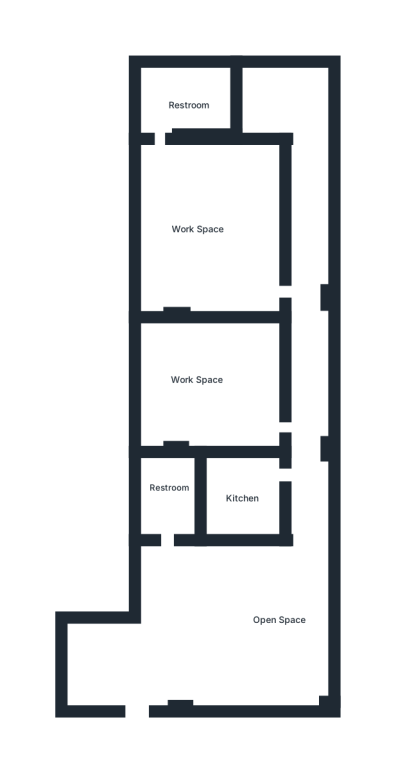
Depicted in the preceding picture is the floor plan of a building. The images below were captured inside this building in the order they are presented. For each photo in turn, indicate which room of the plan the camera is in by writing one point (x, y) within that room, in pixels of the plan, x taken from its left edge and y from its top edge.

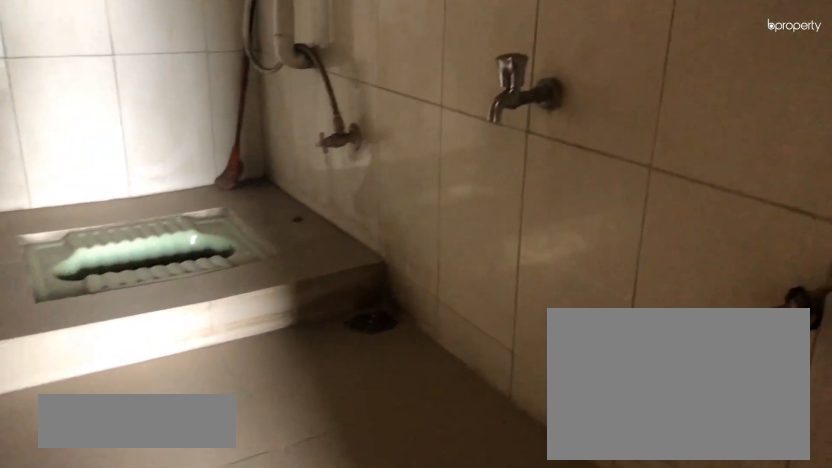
(172, 499)
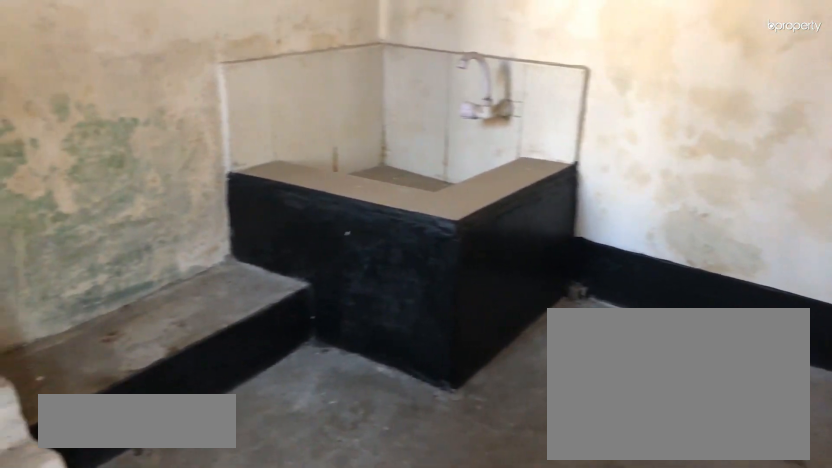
(241, 494)
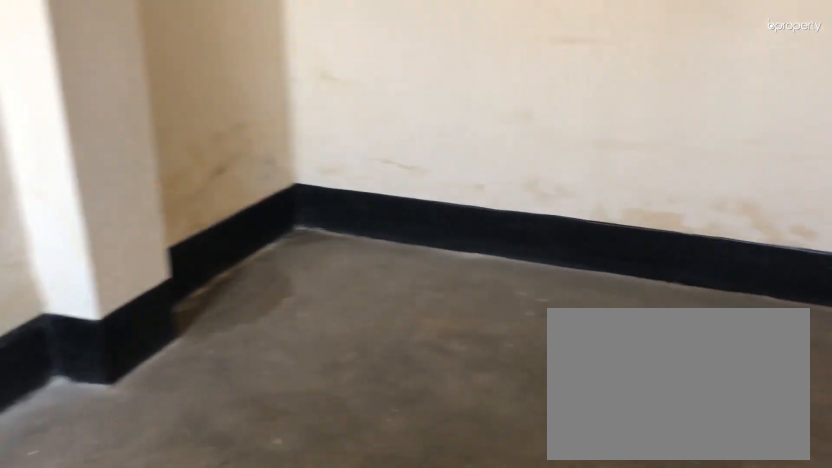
(194, 389)
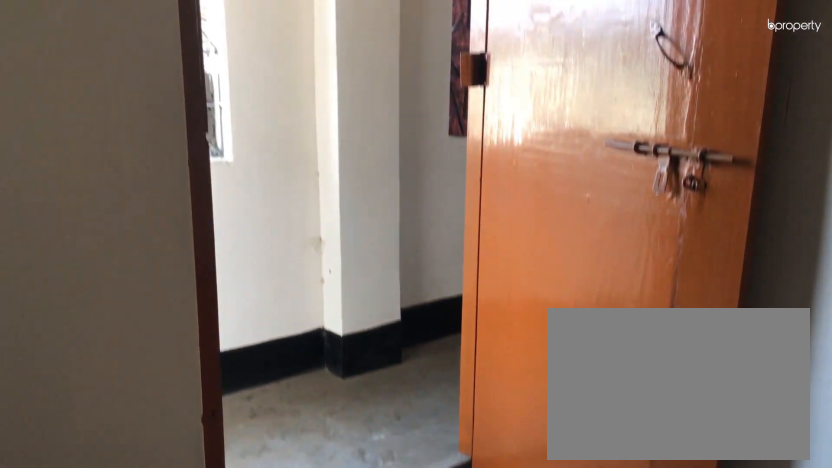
(194, 389)
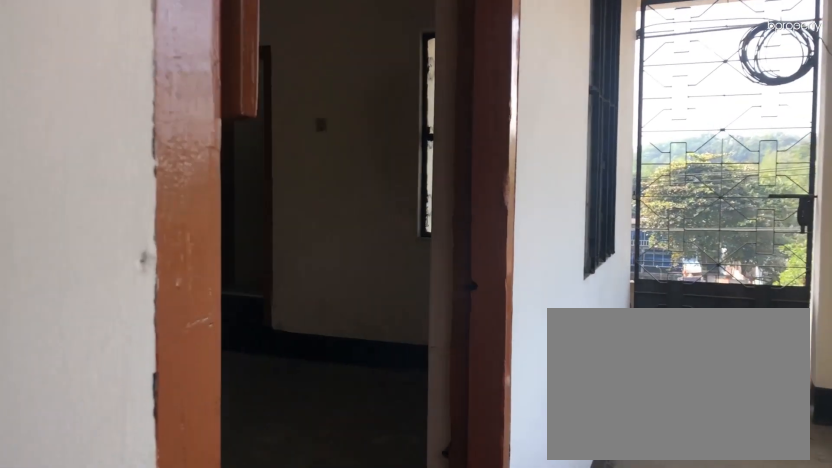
(297, 288)
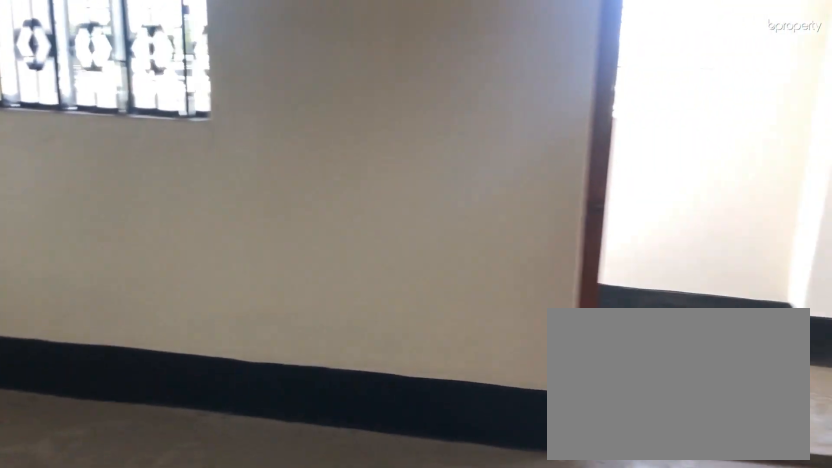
(194, 225)
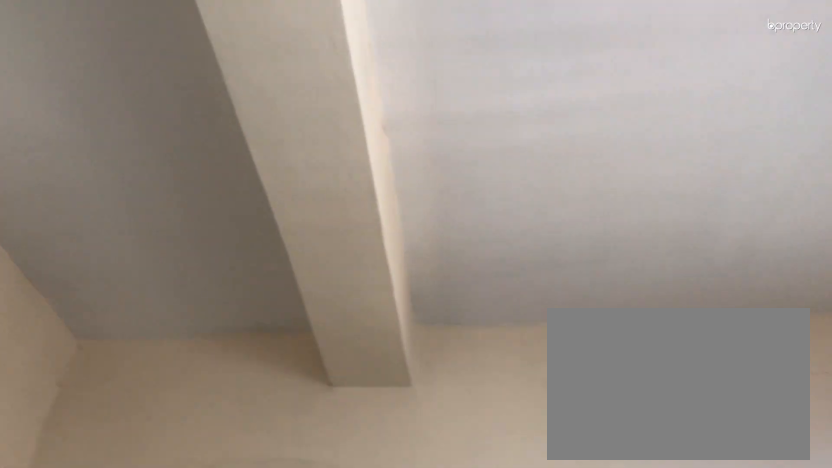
(194, 225)
